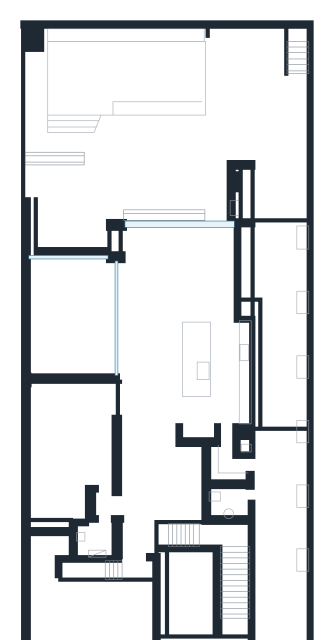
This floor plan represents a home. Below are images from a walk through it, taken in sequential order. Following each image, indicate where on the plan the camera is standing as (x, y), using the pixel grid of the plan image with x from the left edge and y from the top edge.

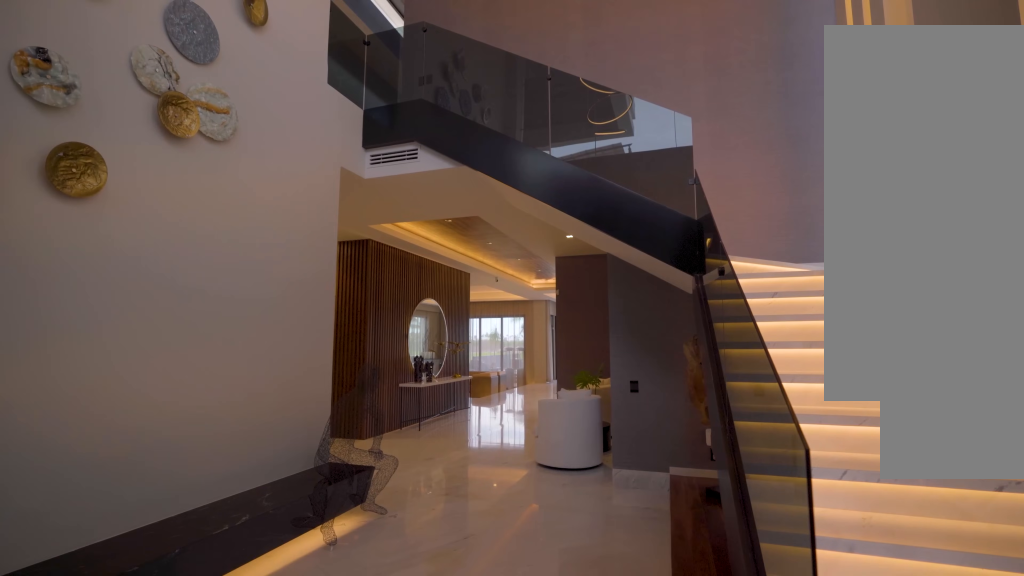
(203, 618)
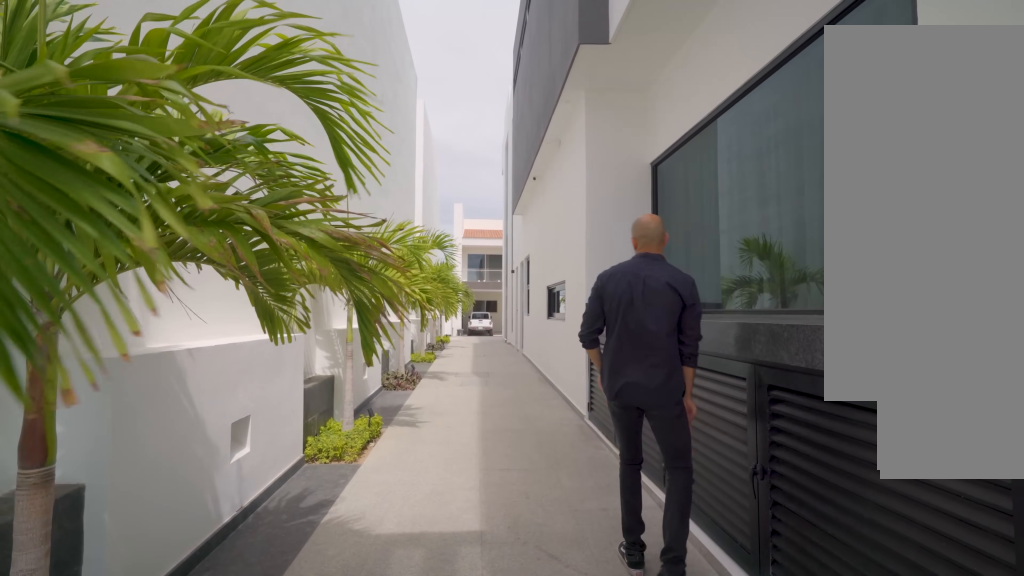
(283, 275)
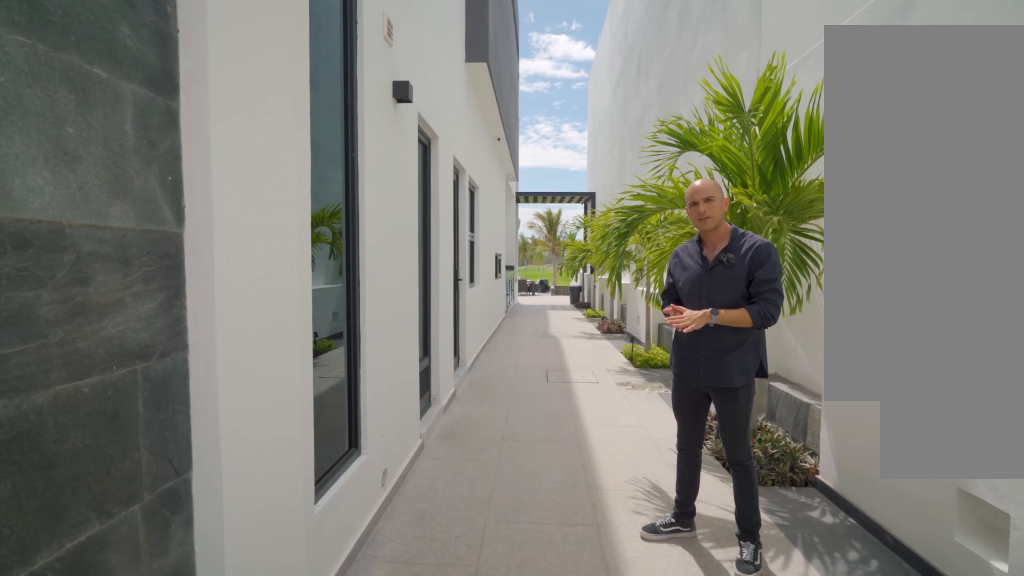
(276, 586)
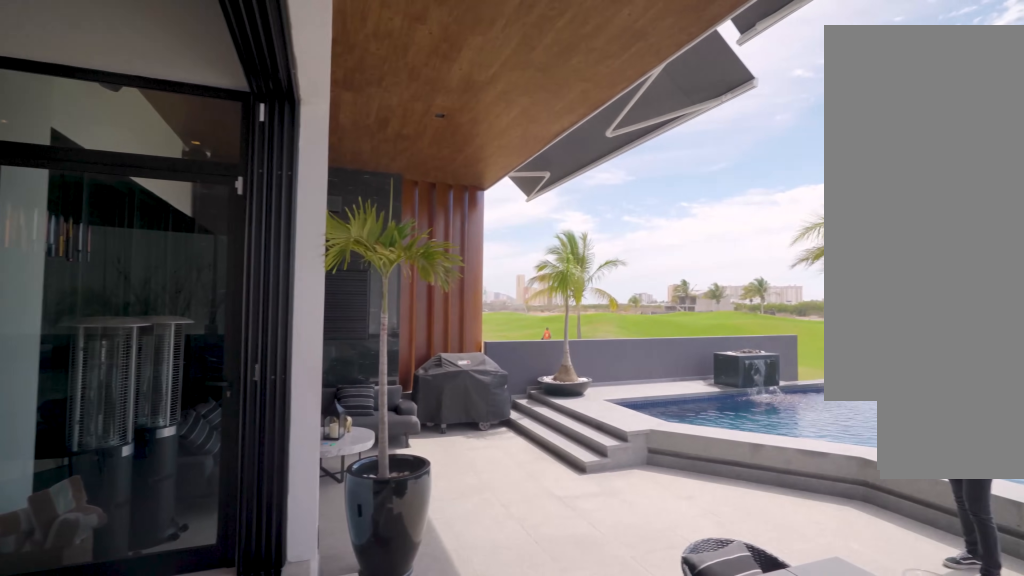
(163, 218)
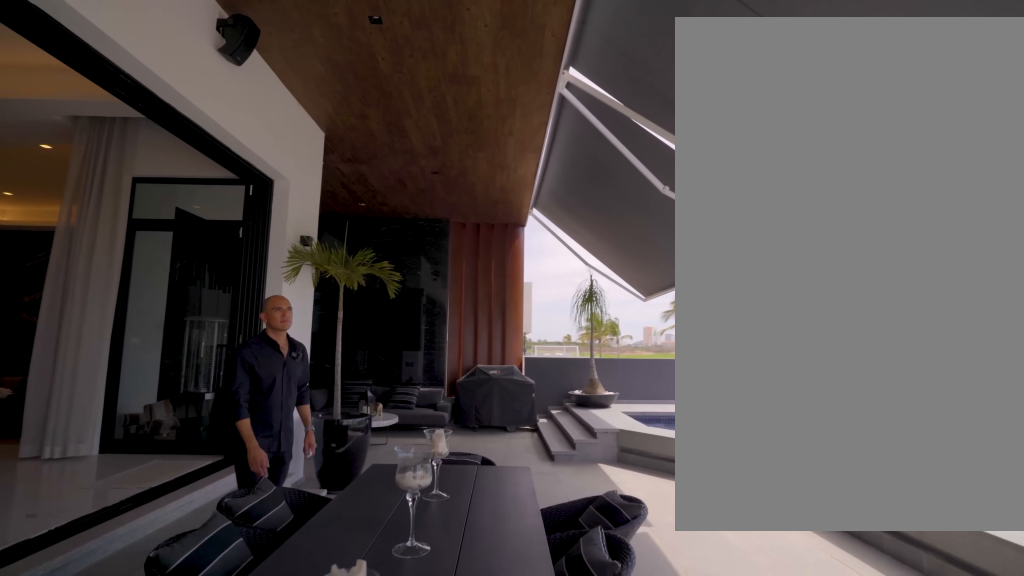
(223, 163)
